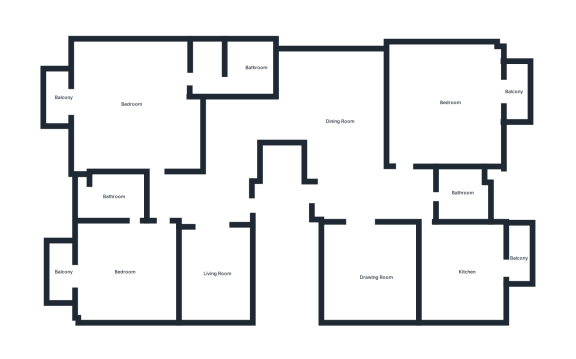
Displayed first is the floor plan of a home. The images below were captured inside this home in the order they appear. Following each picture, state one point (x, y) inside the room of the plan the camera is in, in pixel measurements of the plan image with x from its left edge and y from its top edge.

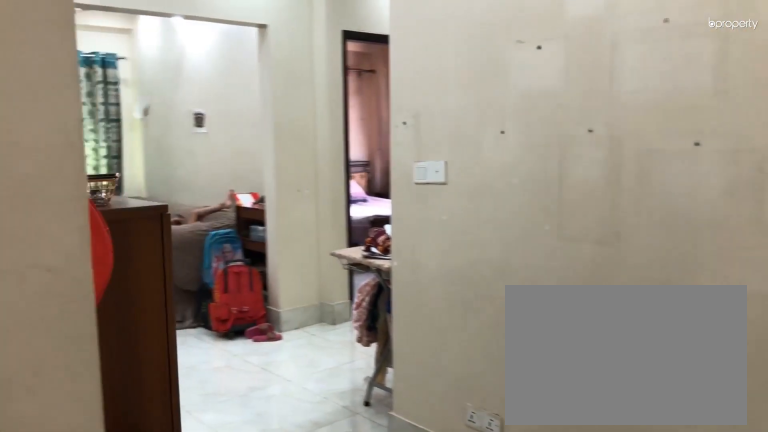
(232, 127)
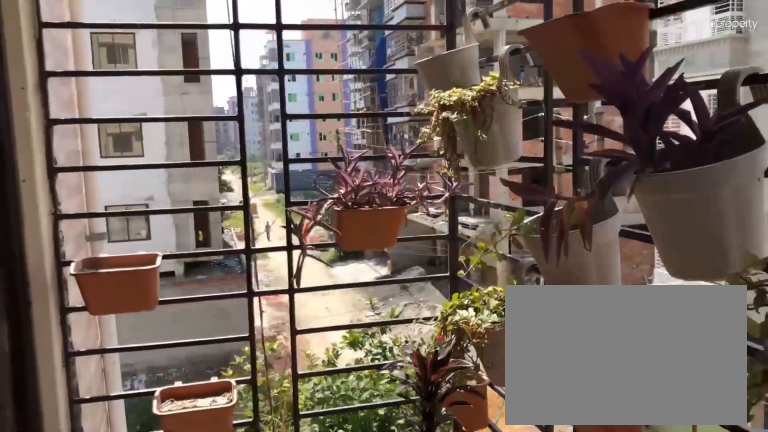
(61, 274)
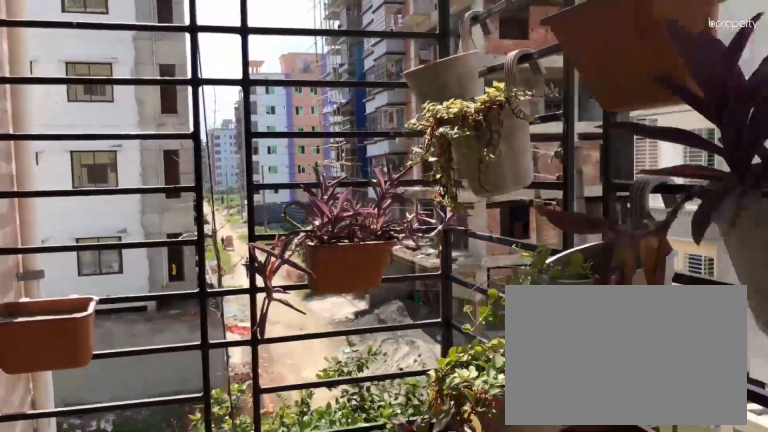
(61, 274)
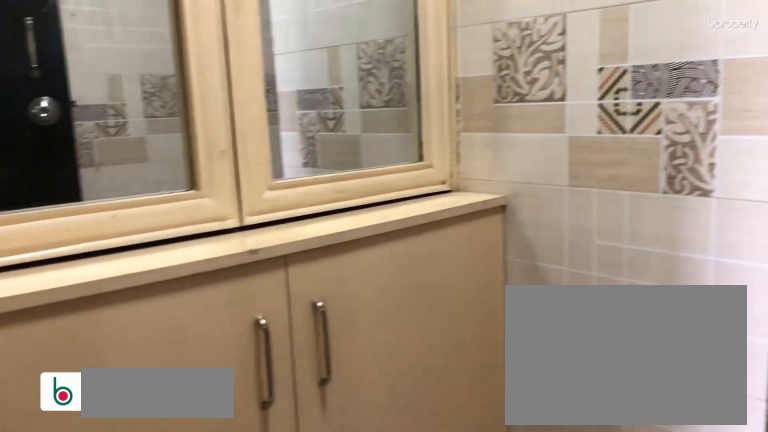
(213, 78)
